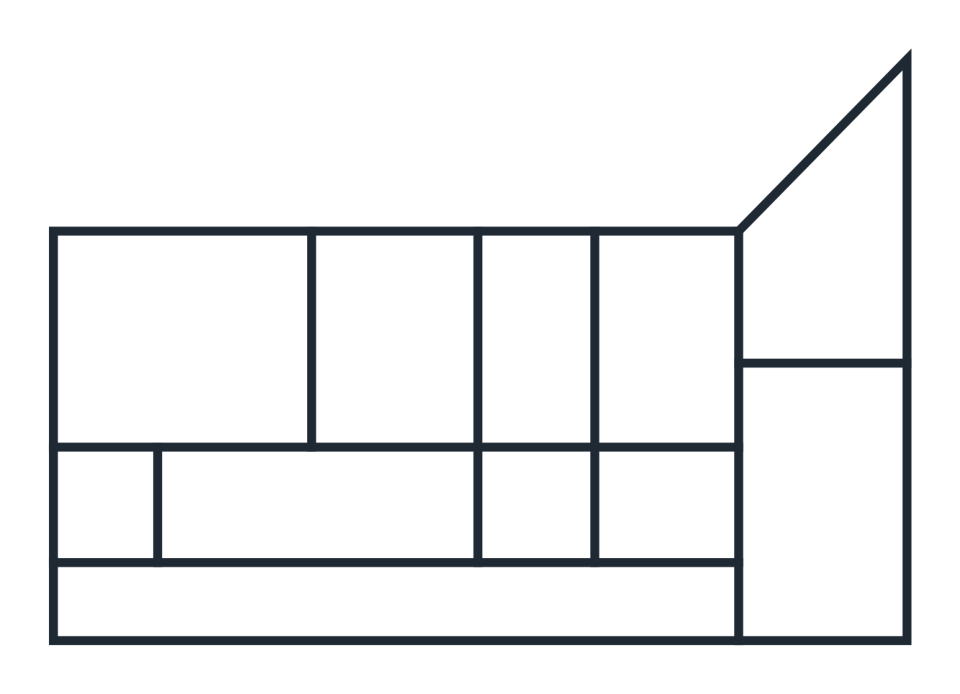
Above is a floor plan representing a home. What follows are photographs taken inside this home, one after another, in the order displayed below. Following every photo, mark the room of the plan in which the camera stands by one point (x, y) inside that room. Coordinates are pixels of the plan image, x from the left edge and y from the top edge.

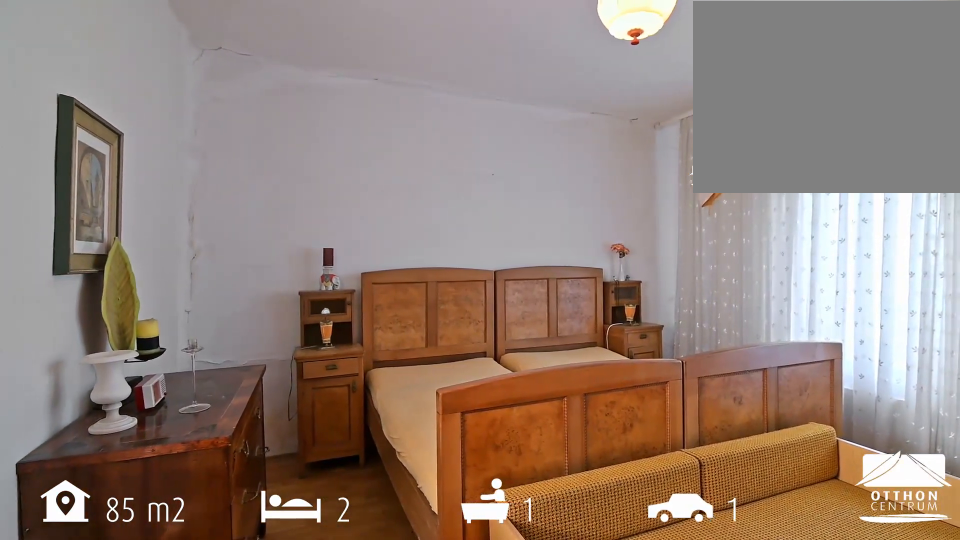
(187, 342)
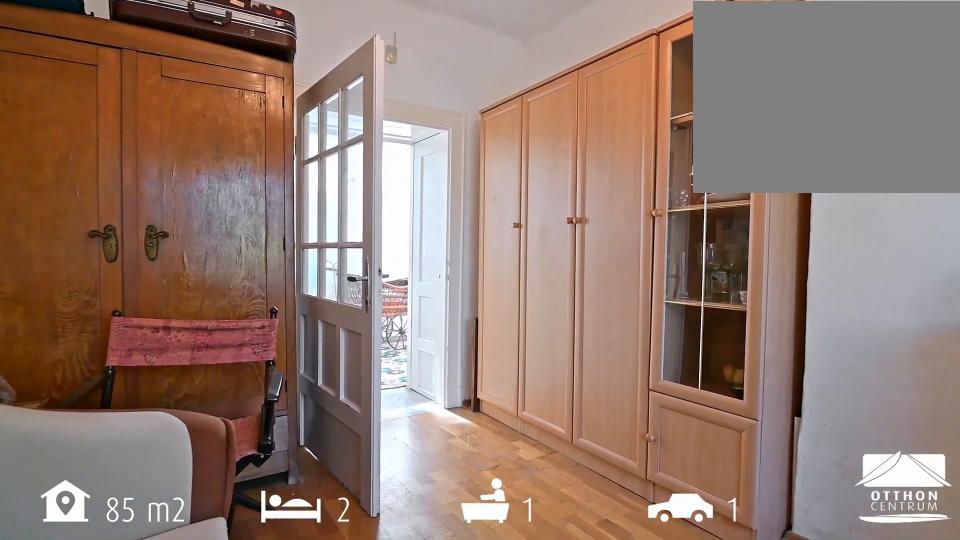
(400, 342)
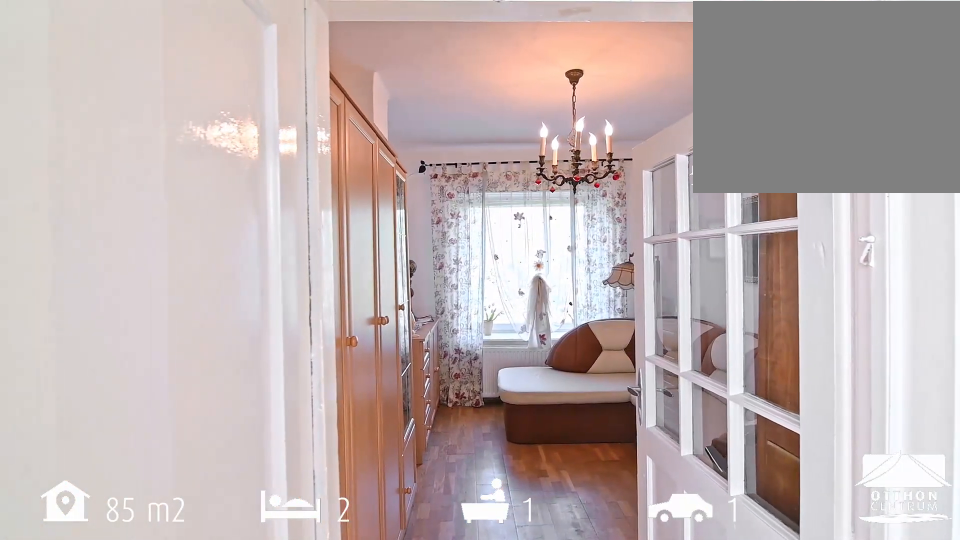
(400, 342)
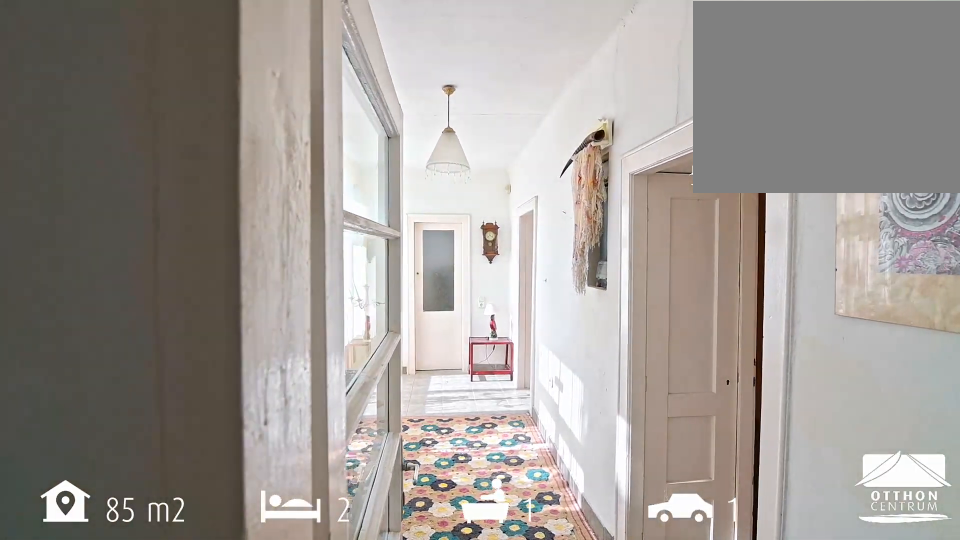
(325, 513)
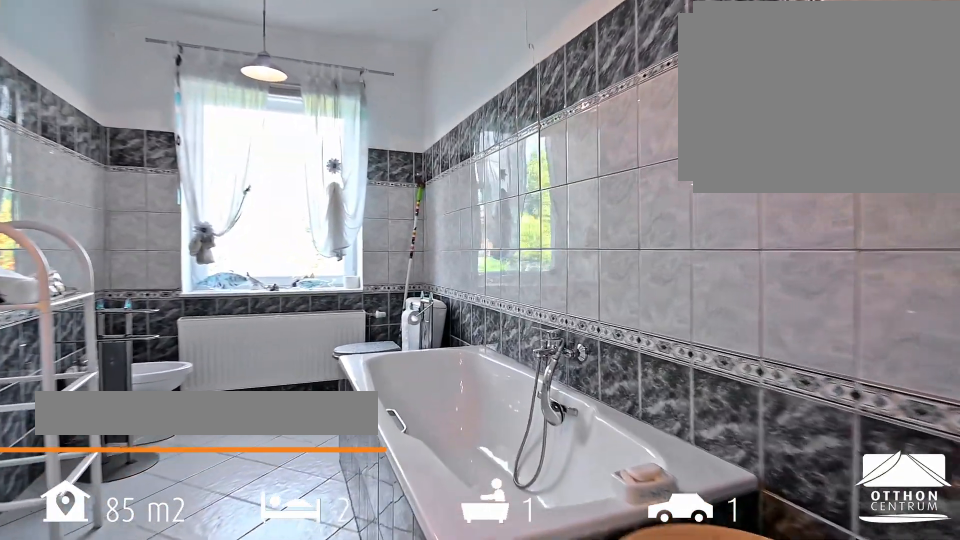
(538, 364)
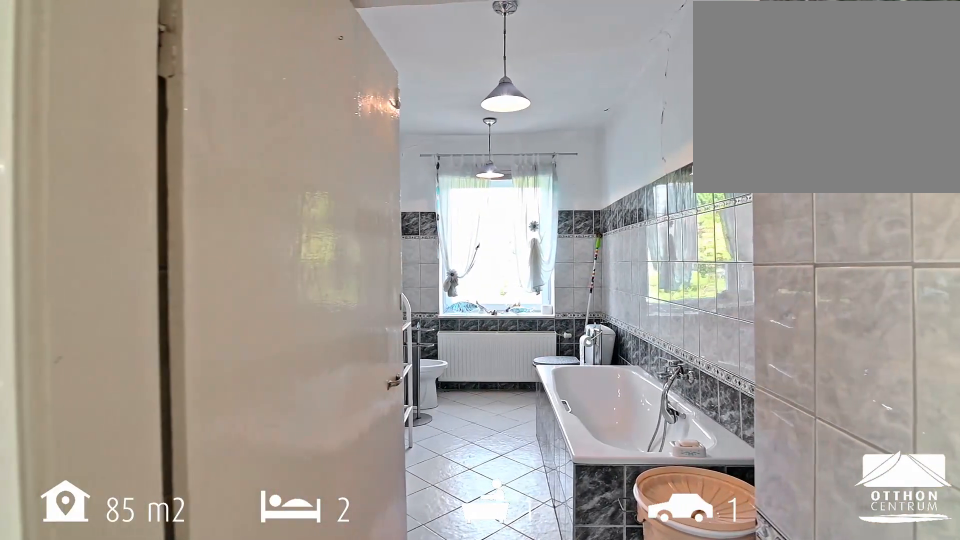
(538, 364)
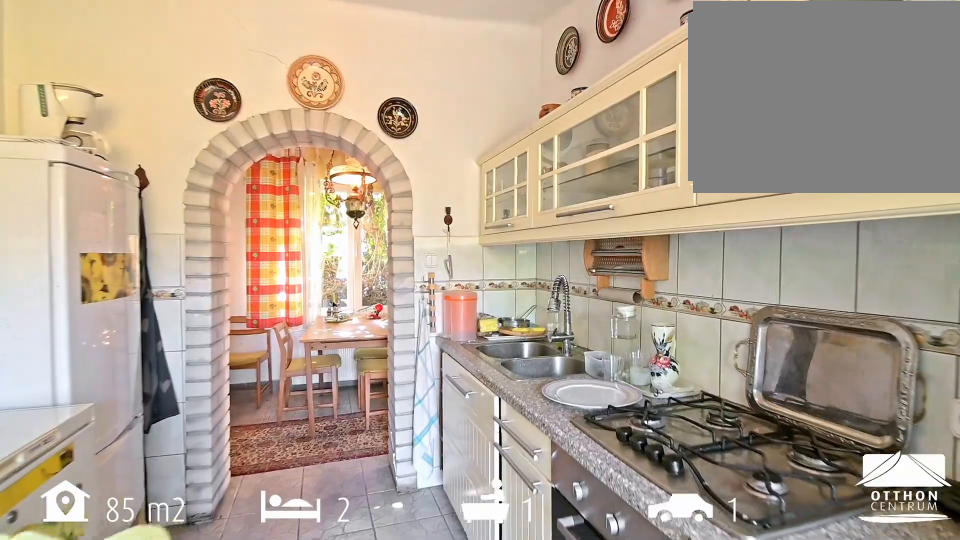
(671, 359)
